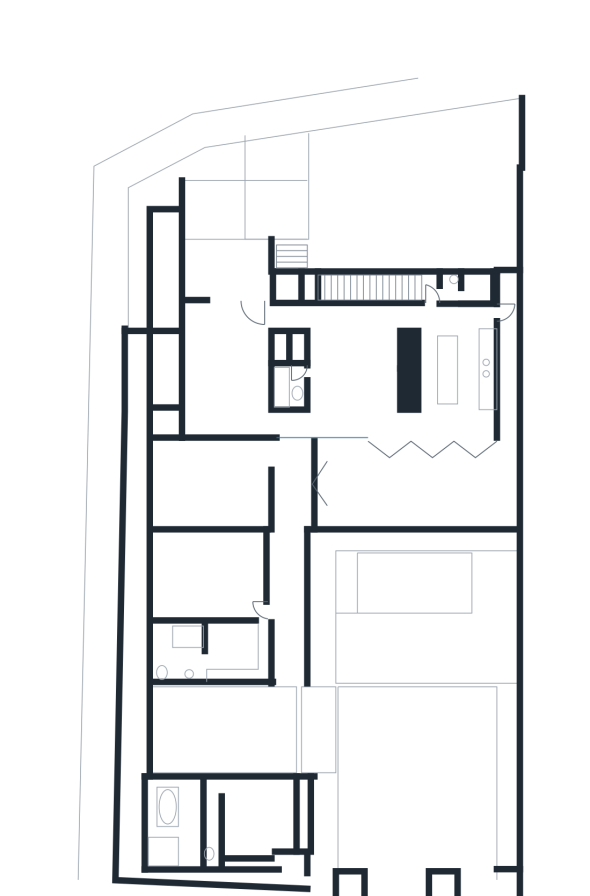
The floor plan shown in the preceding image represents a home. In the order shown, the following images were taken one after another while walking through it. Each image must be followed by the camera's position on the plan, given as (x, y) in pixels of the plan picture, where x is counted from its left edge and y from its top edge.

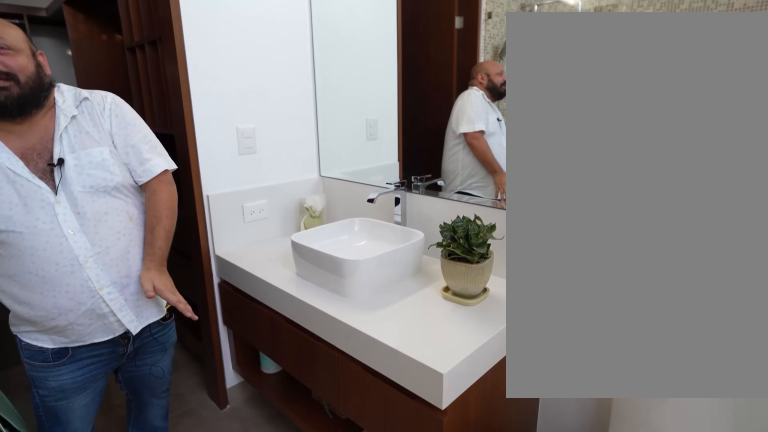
(175, 660)
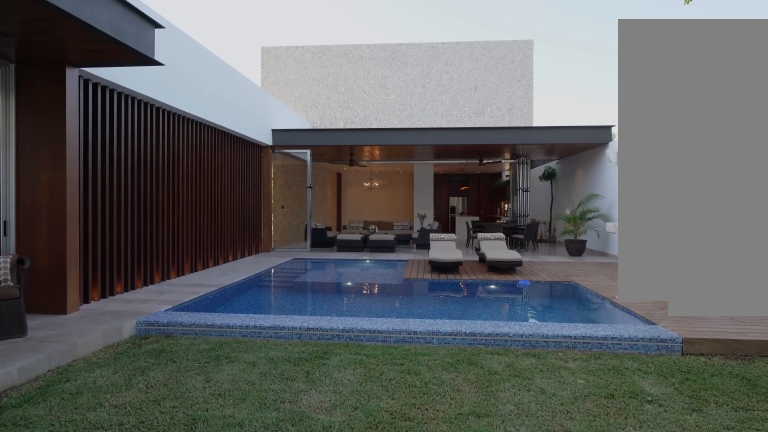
(408, 768)
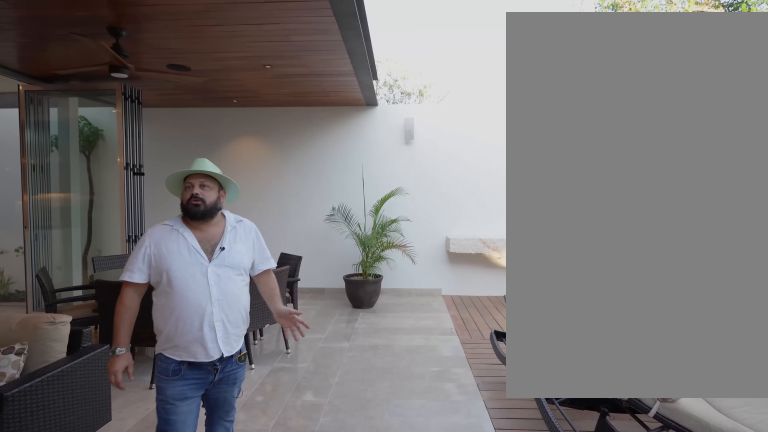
(414, 524)
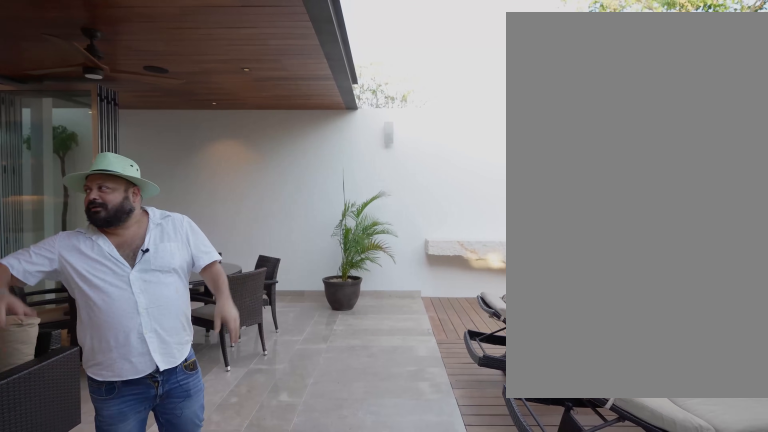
(413, 524)
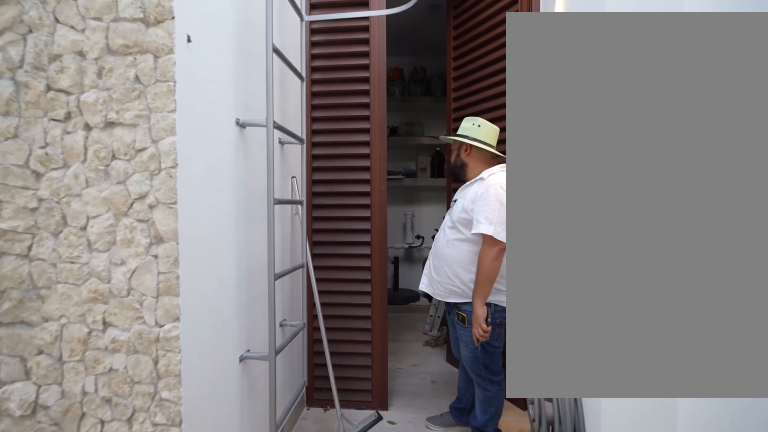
(322, 883)
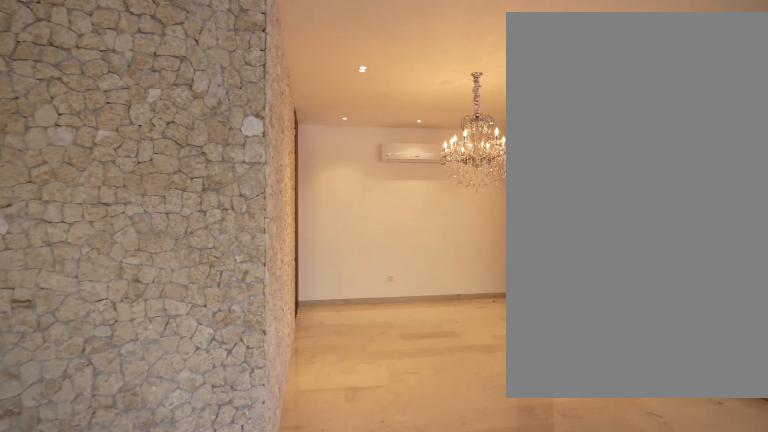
(314, 458)
